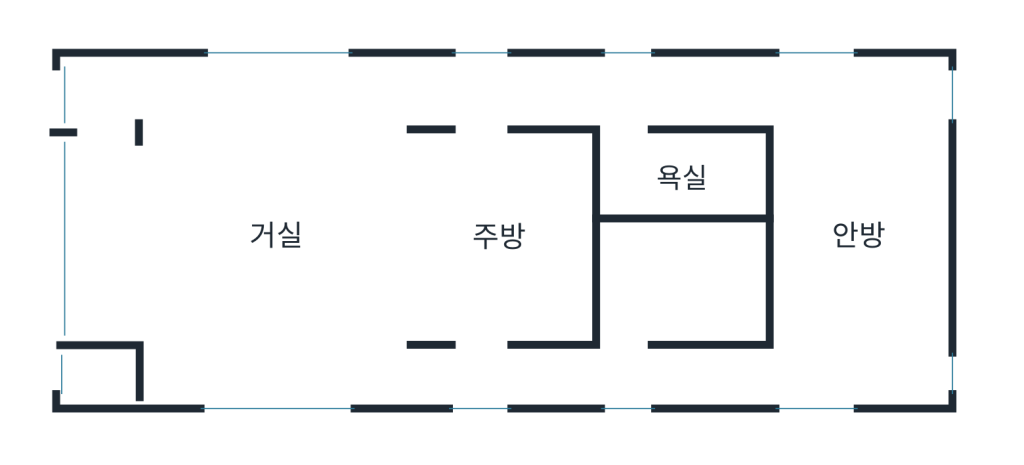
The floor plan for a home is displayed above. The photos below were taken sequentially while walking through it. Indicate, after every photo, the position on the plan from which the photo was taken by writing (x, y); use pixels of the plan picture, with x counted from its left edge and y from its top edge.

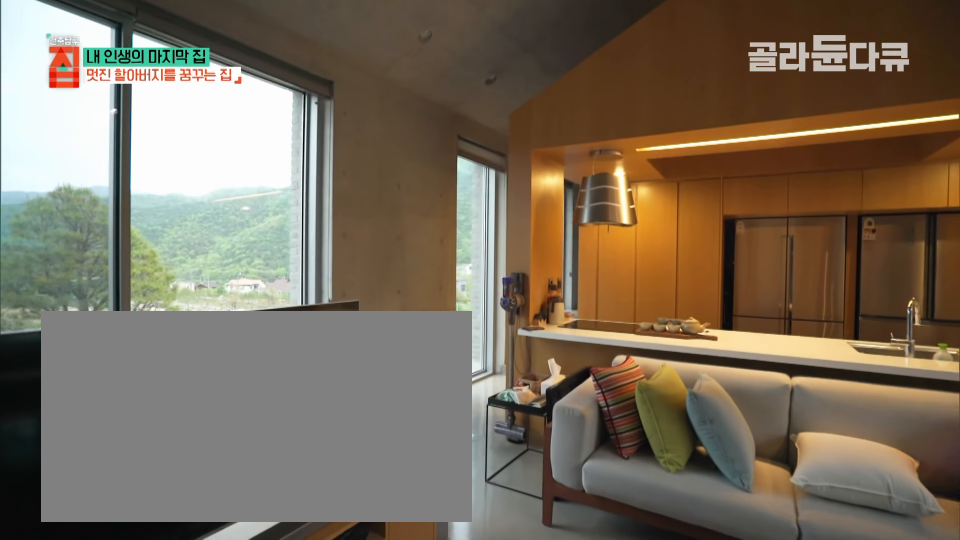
(331, 138)
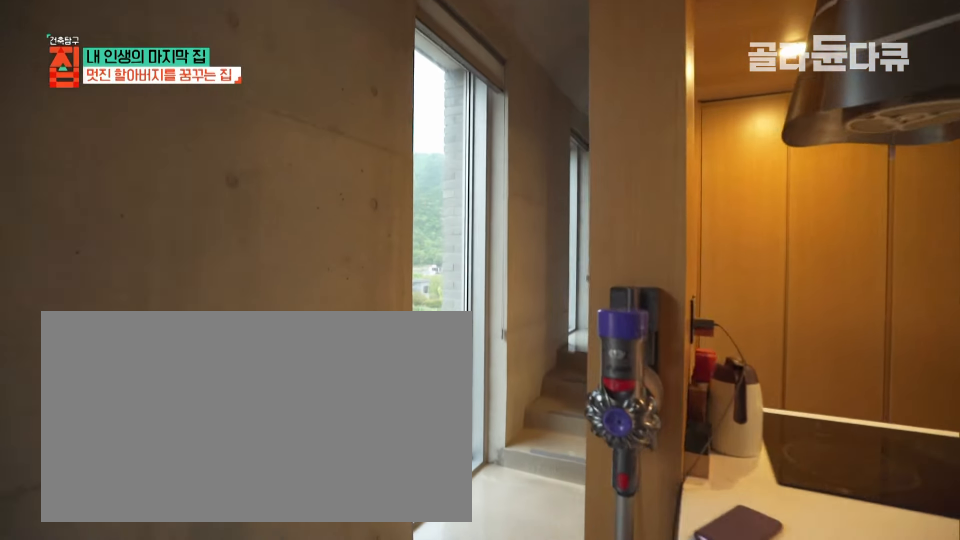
(416, 96)
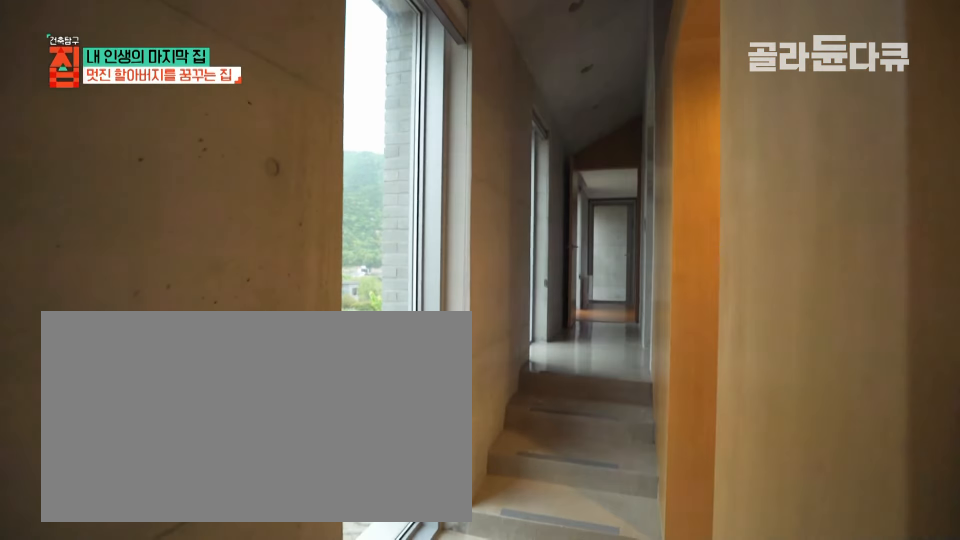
(440, 96)
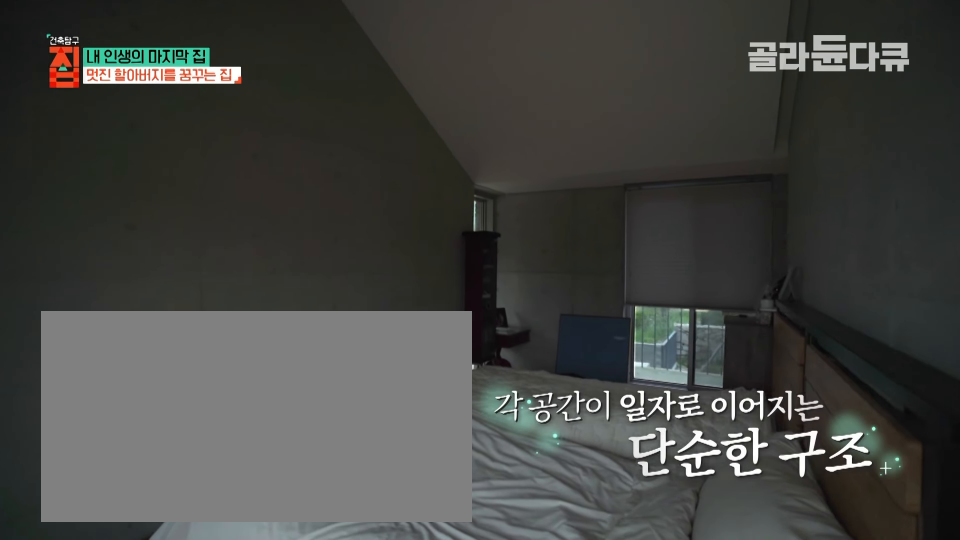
(829, 95)
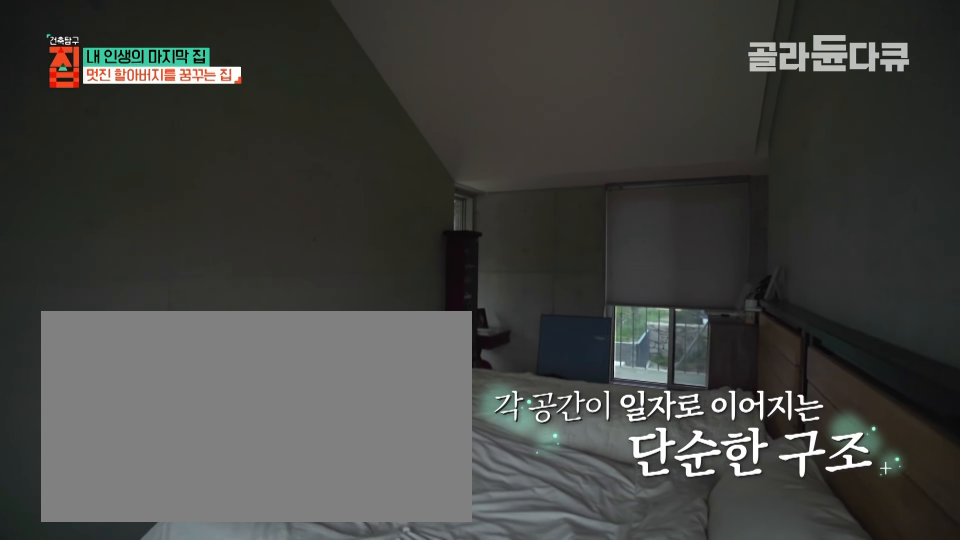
(847, 96)
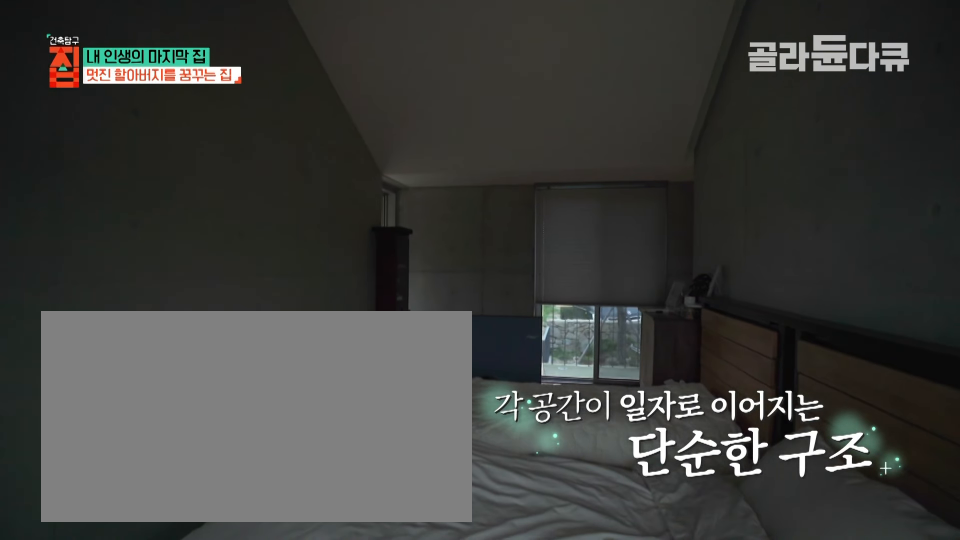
(857, 159)
